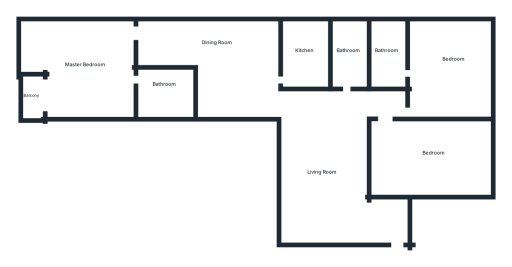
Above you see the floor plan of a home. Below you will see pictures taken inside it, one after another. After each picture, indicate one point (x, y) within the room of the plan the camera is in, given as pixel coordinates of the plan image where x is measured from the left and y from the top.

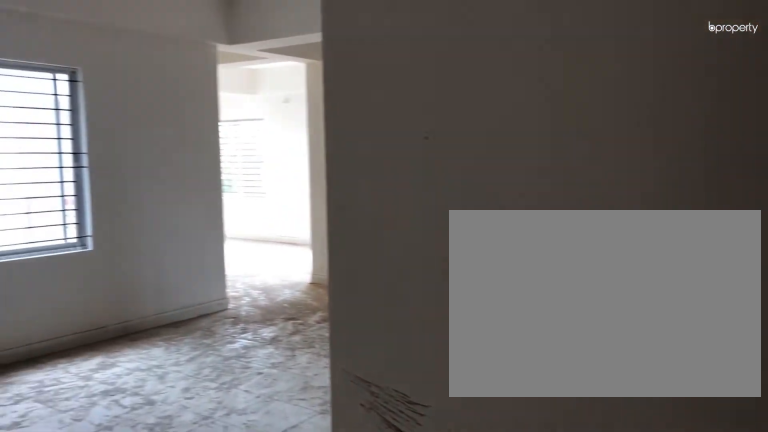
(375, 230)
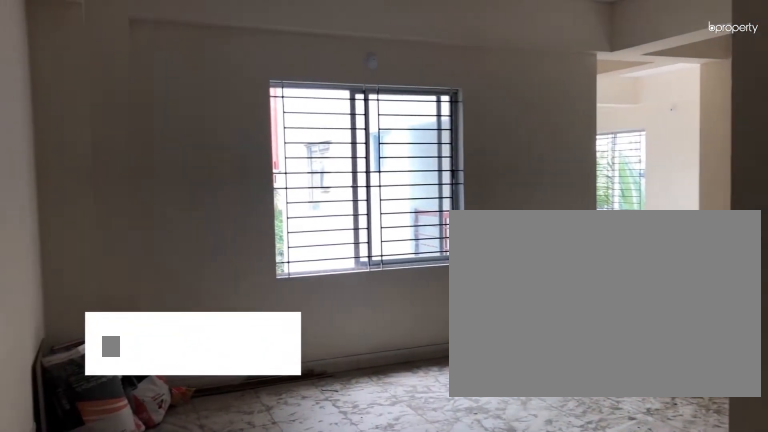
(375, 230)
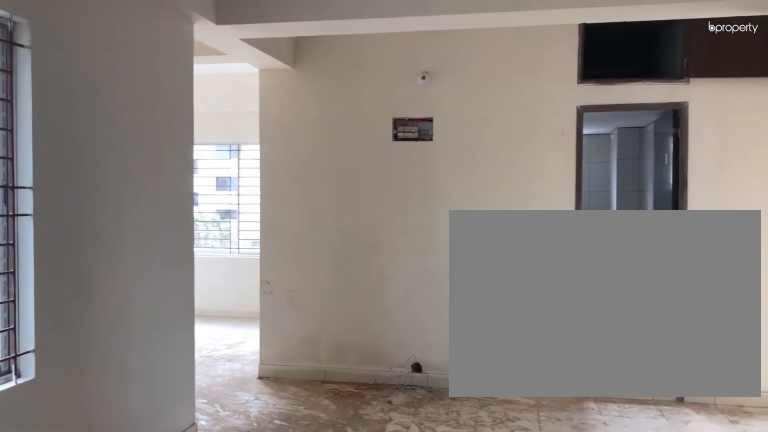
(314, 168)
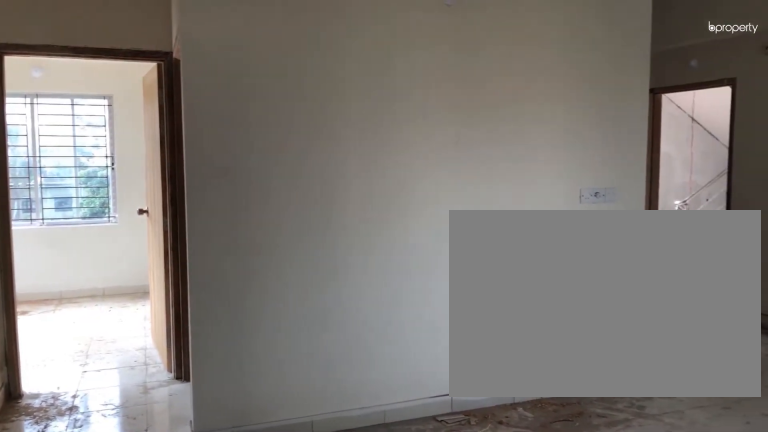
(311, 165)
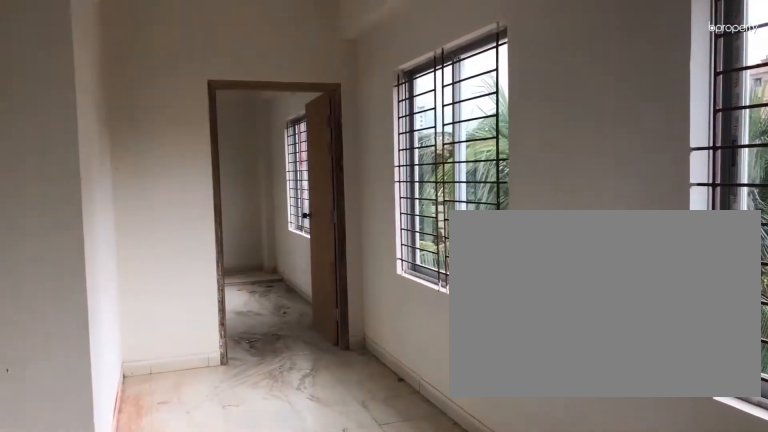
(234, 54)
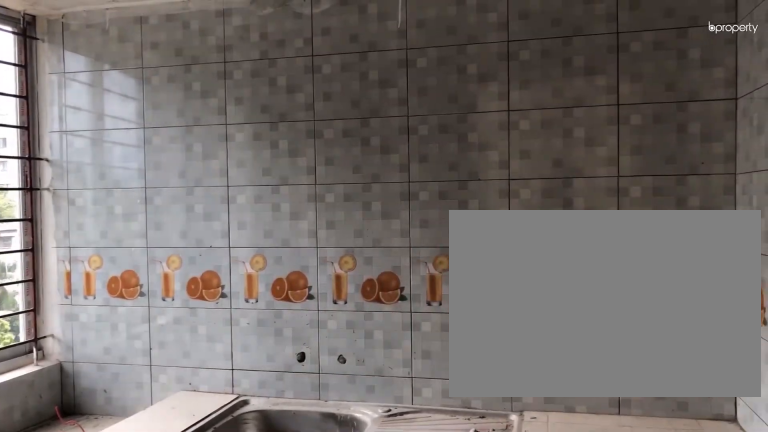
(304, 57)
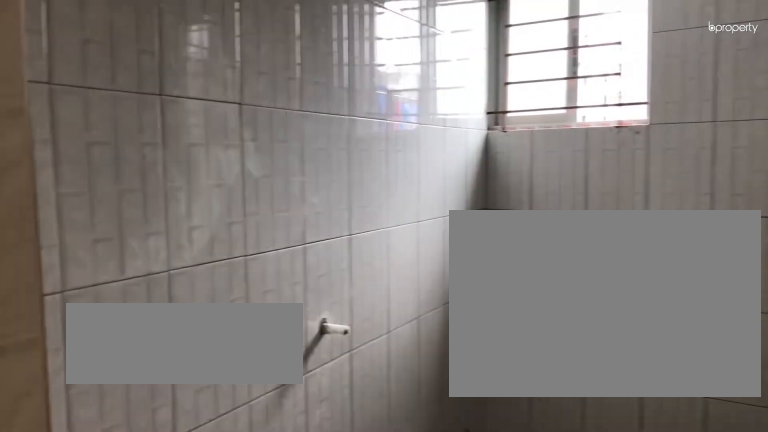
(354, 54)
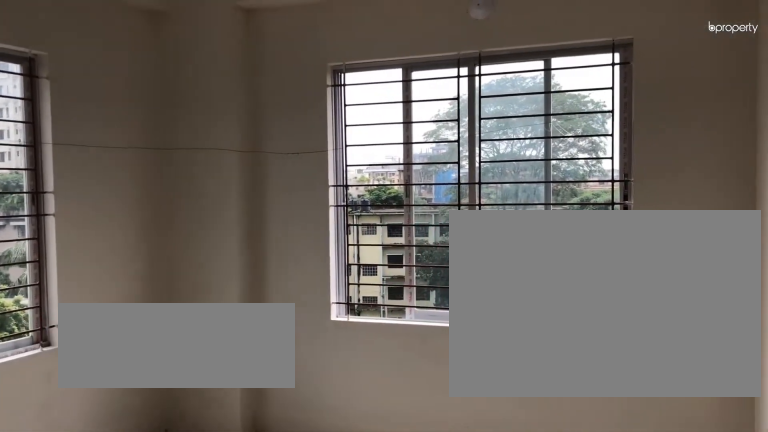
(455, 60)
